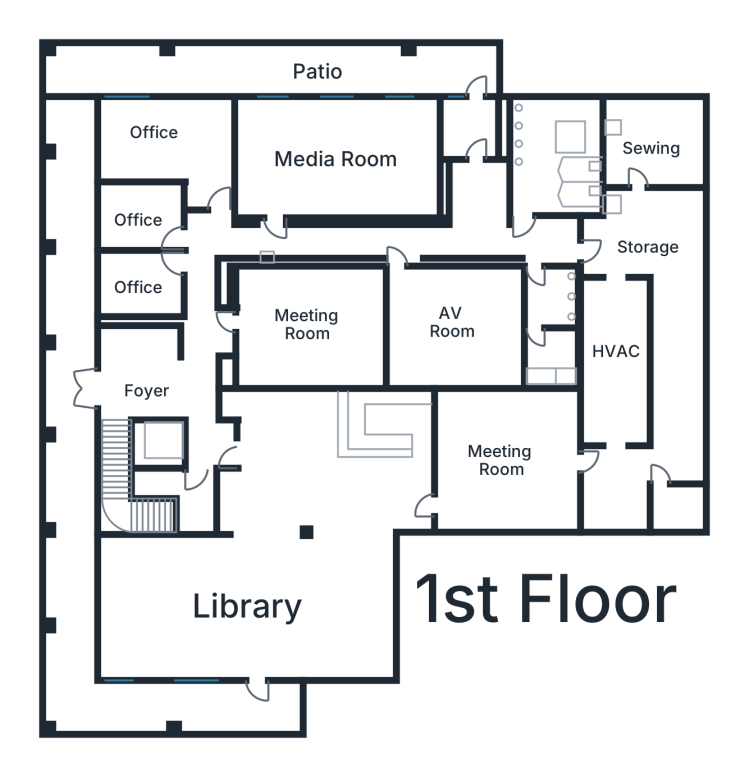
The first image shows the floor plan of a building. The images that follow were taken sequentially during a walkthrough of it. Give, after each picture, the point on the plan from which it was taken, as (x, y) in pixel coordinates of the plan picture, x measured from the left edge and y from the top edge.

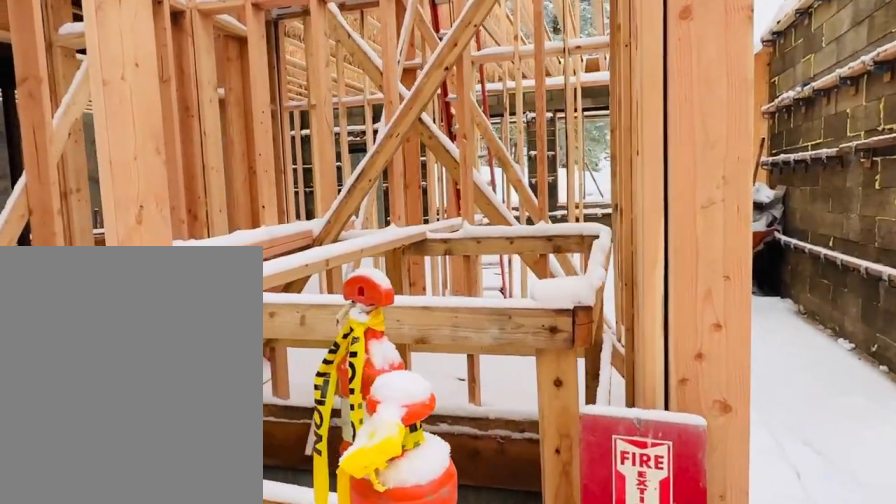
(161, 373)
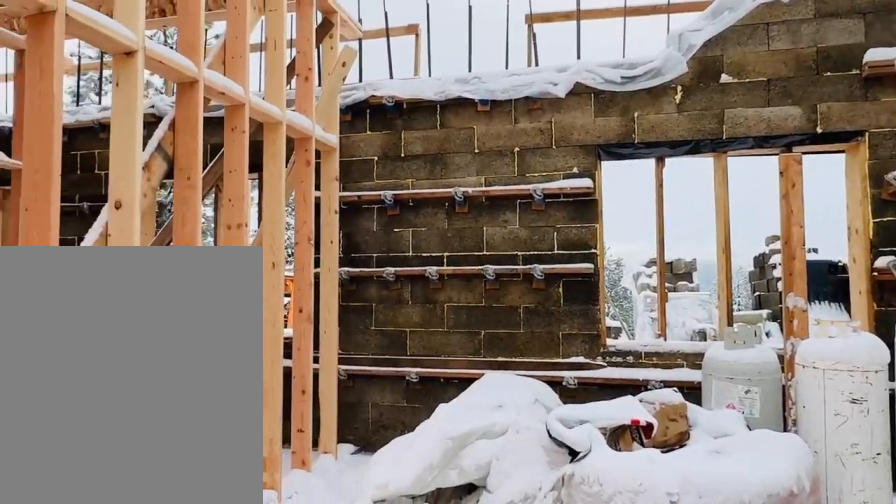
(178, 137)
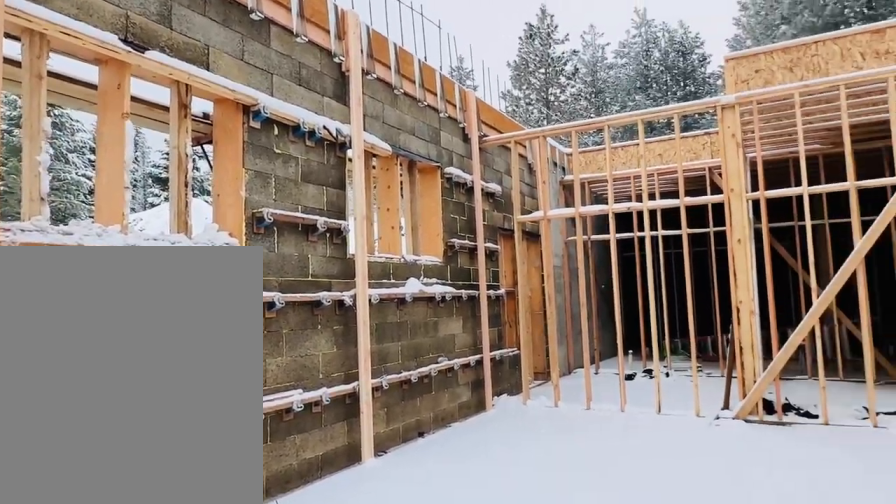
(292, 156)
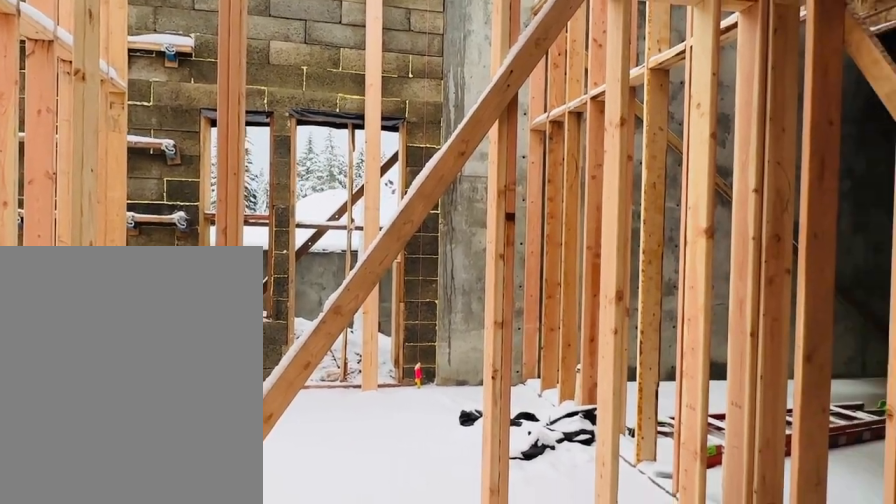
(475, 207)
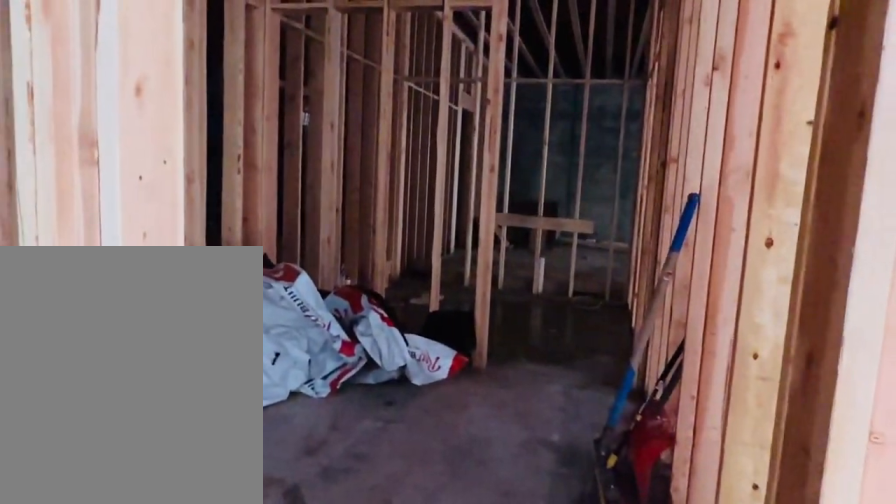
(524, 219)
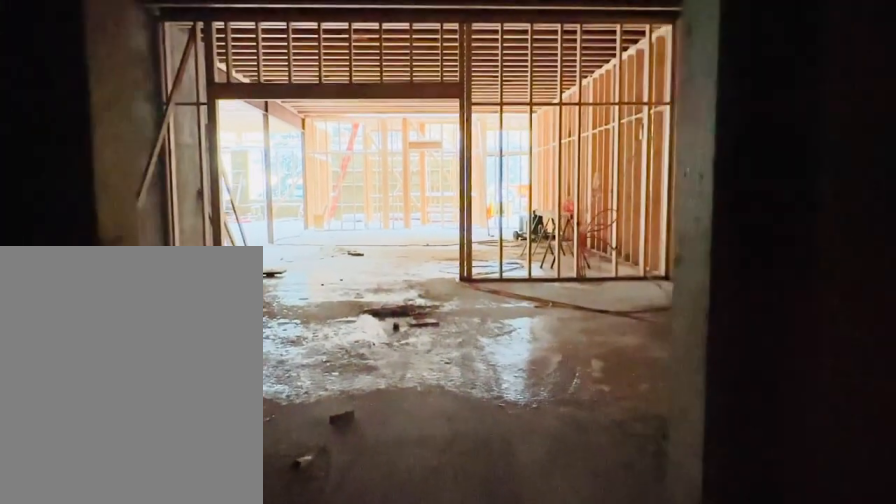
(612, 467)
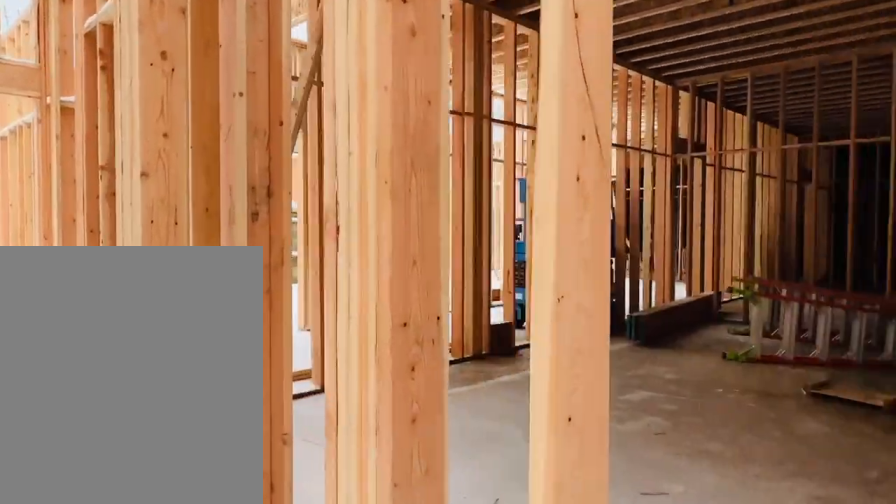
(217, 351)
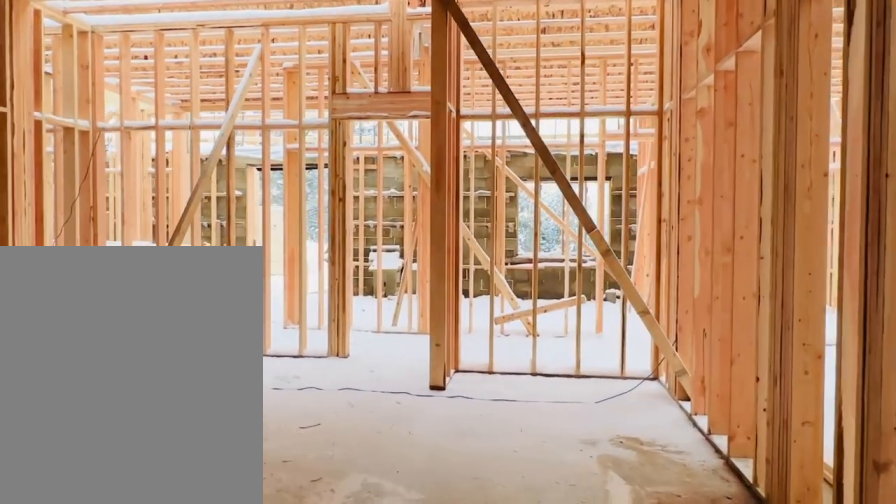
(351, 310)
